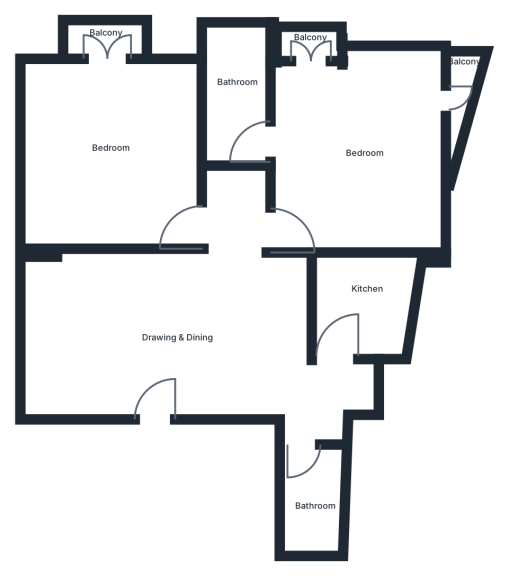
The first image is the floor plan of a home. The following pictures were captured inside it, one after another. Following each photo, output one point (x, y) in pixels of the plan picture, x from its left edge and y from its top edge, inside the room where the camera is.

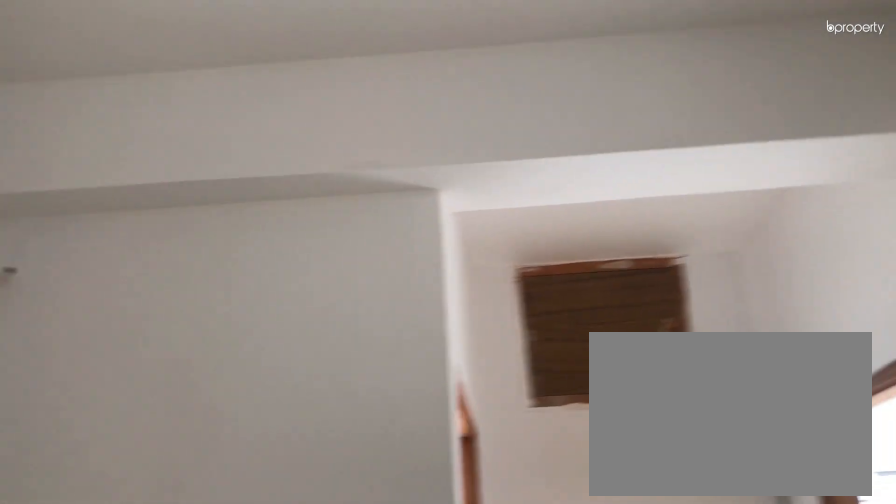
(216, 334)
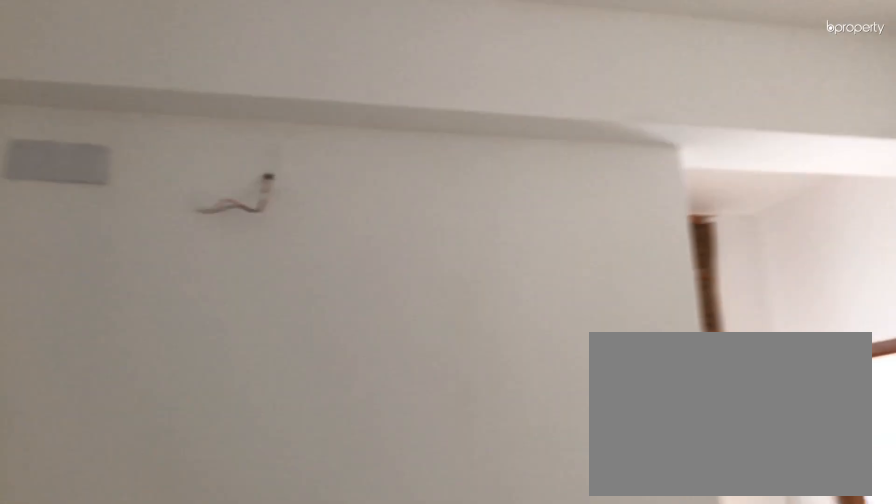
(103, 337)
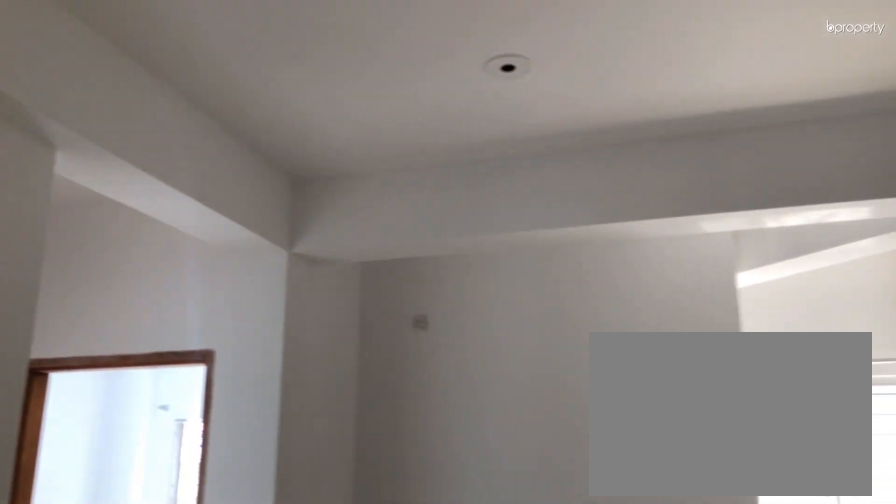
(181, 331)
